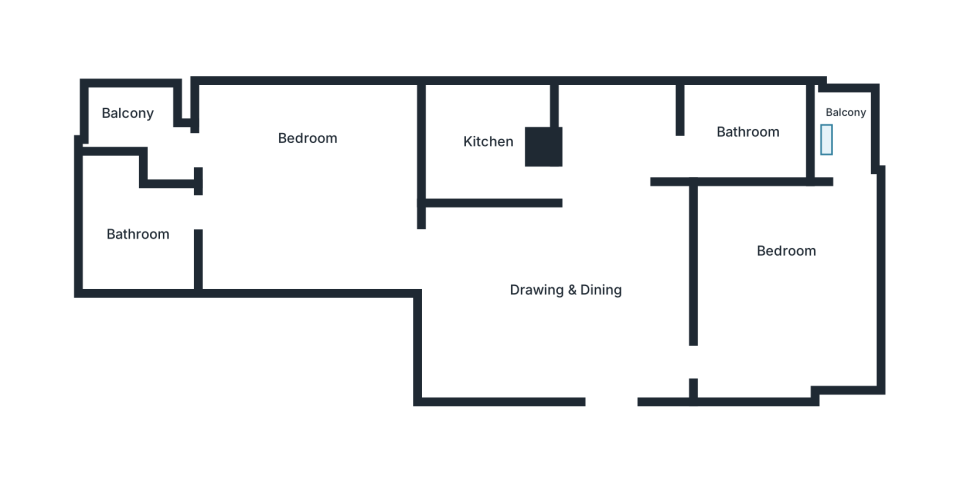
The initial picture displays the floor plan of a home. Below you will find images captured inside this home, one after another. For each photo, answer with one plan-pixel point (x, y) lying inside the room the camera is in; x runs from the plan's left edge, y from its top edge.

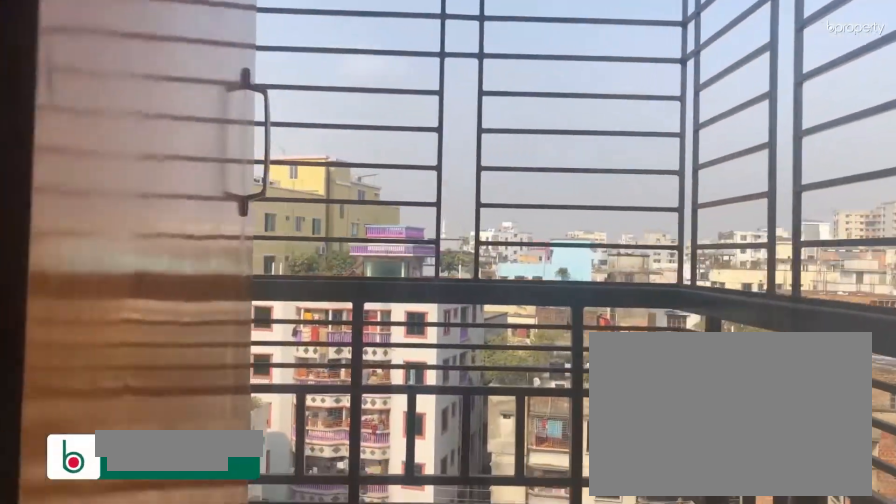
(848, 124)
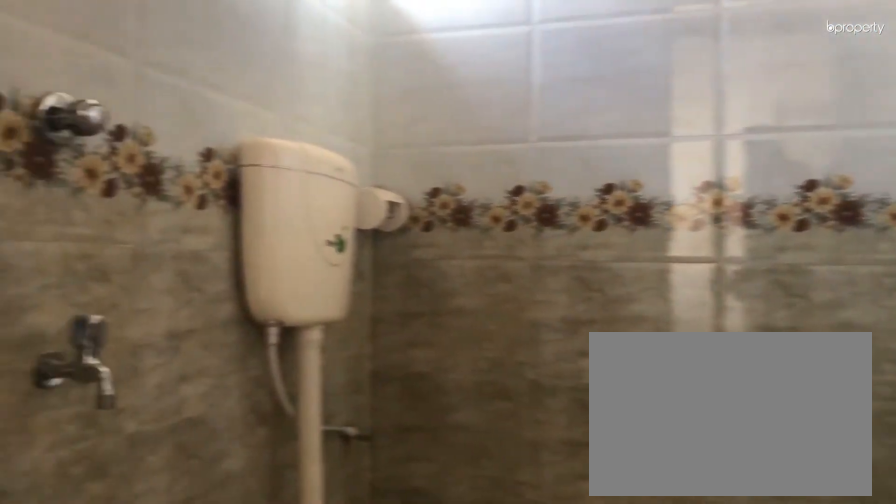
(753, 126)
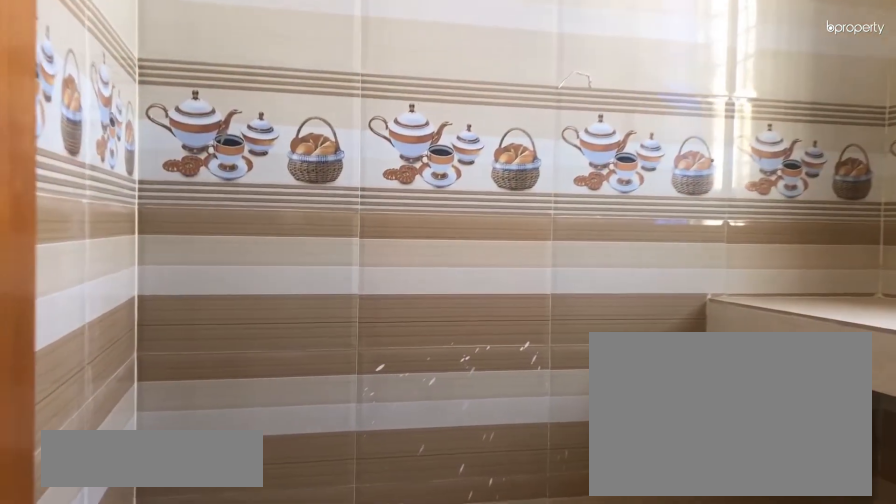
(486, 141)
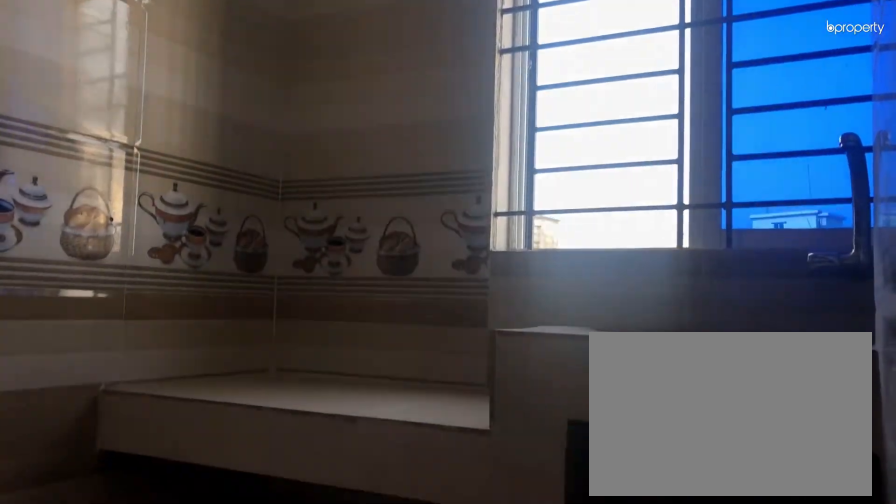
(486, 141)
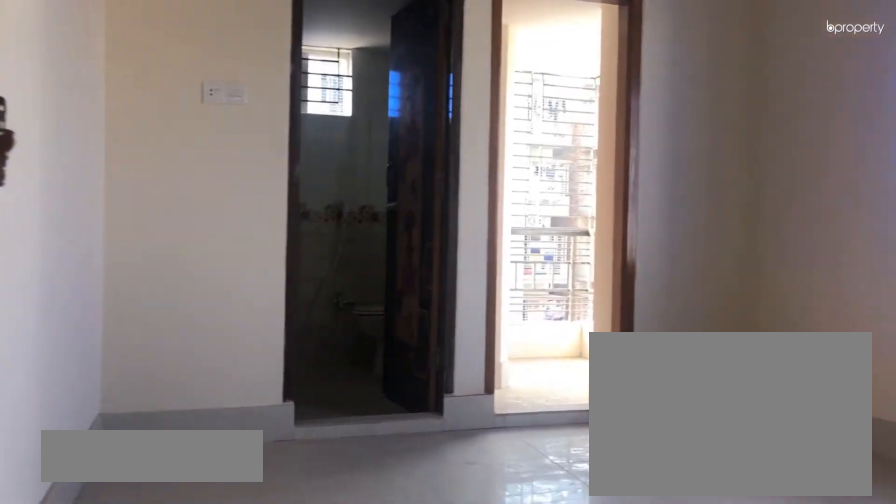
(299, 187)
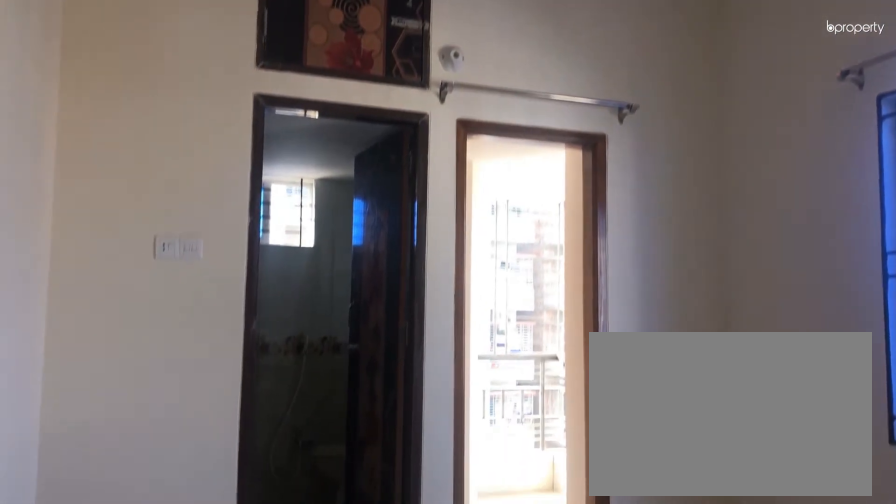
(299, 187)
